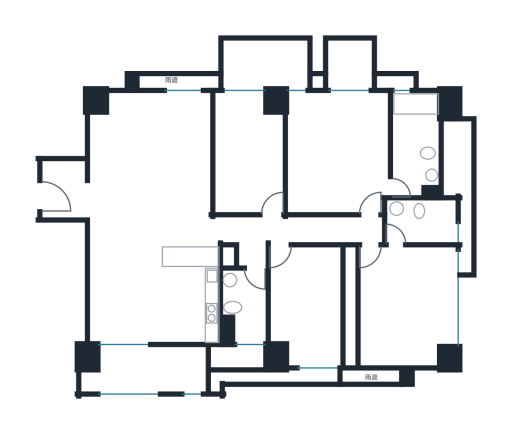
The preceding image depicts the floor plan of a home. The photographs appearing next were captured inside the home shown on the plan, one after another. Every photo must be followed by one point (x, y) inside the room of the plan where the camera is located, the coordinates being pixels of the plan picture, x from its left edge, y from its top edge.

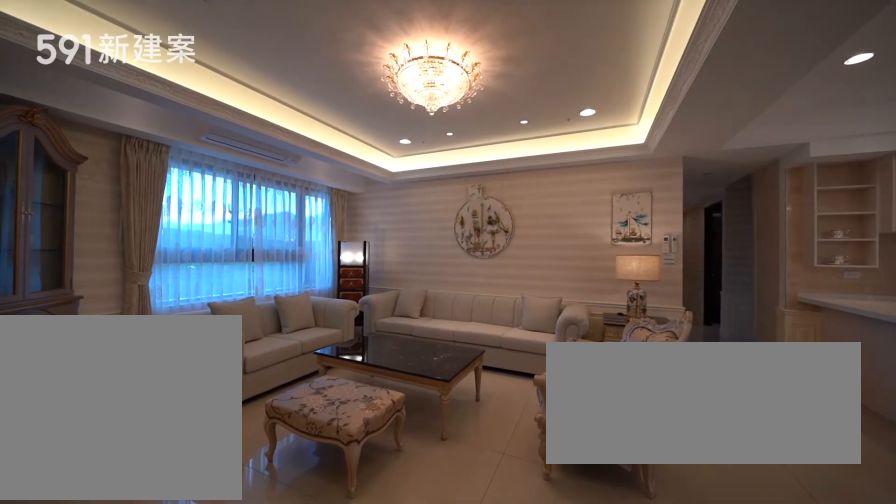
(152, 154)
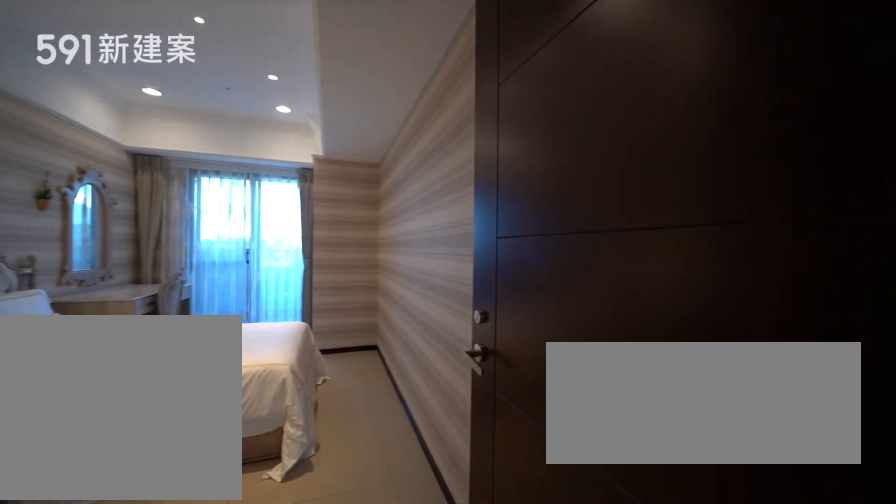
(247, 150)
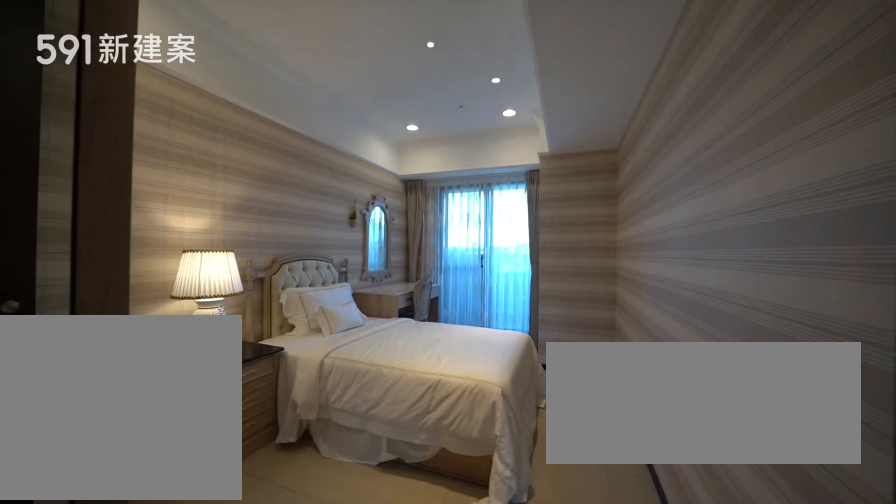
(247, 150)
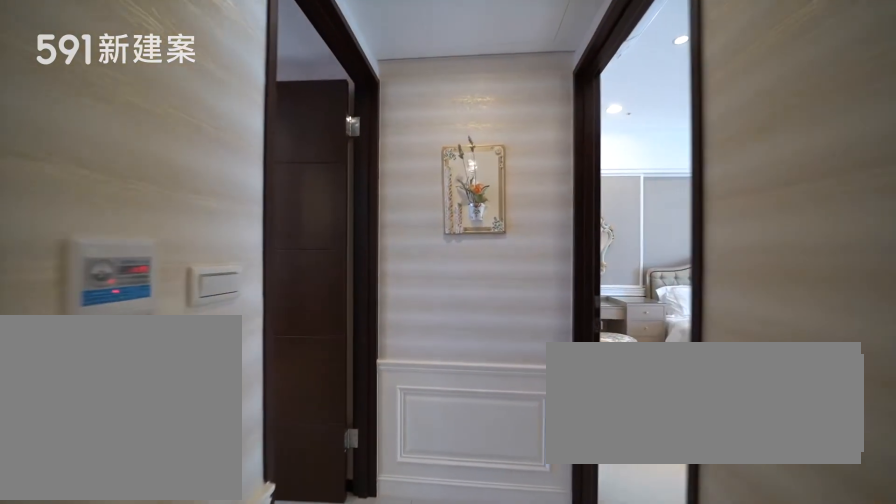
(258, 229)
